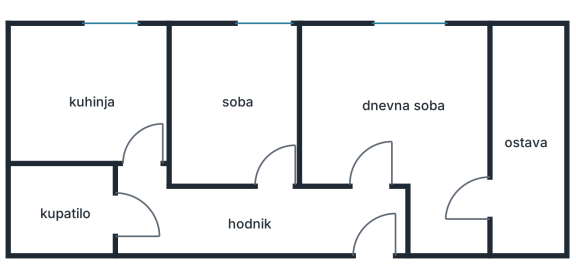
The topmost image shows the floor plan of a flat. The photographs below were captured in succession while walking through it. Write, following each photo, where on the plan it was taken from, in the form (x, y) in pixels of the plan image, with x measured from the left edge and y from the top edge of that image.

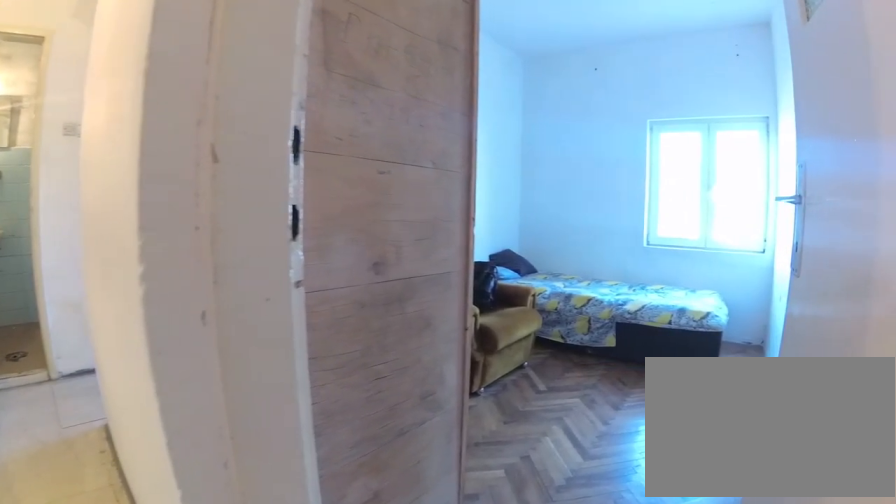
(291, 223)
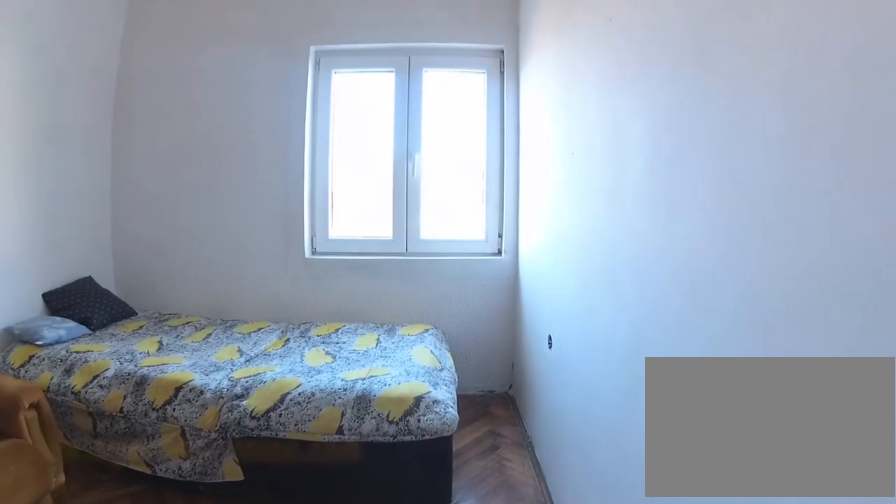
(284, 142)
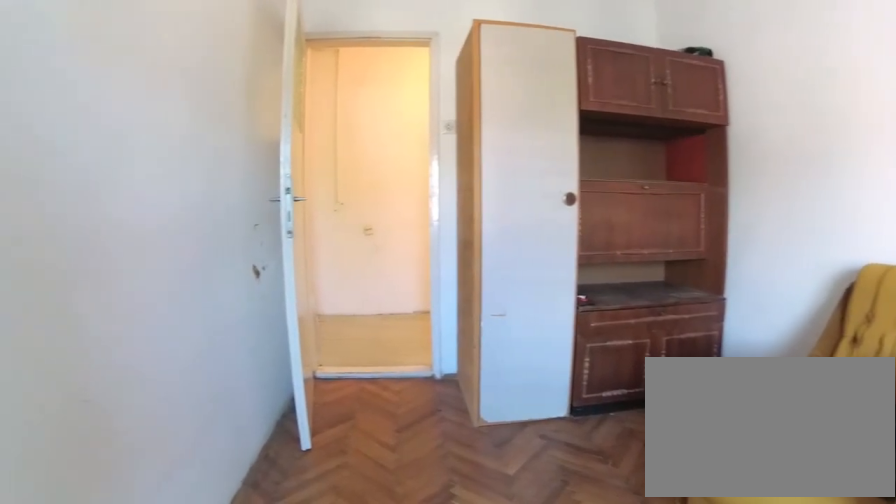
(262, 48)
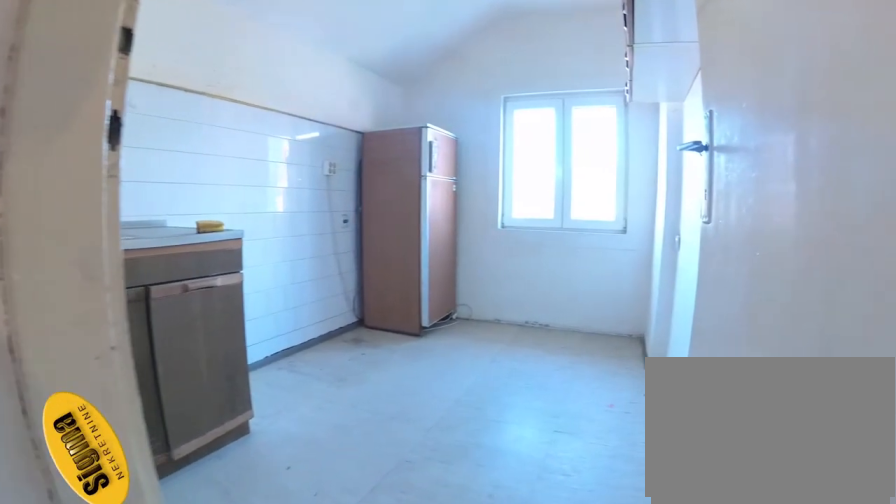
(149, 200)
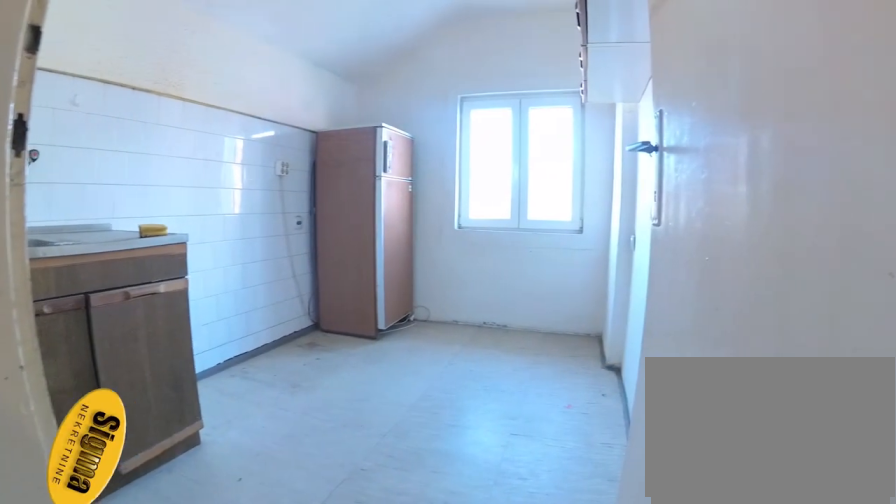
(147, 198)
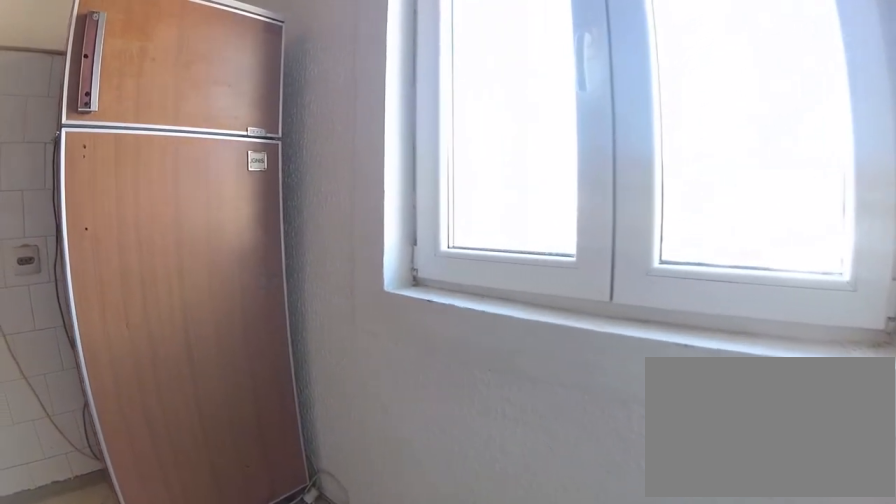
(142, 67)
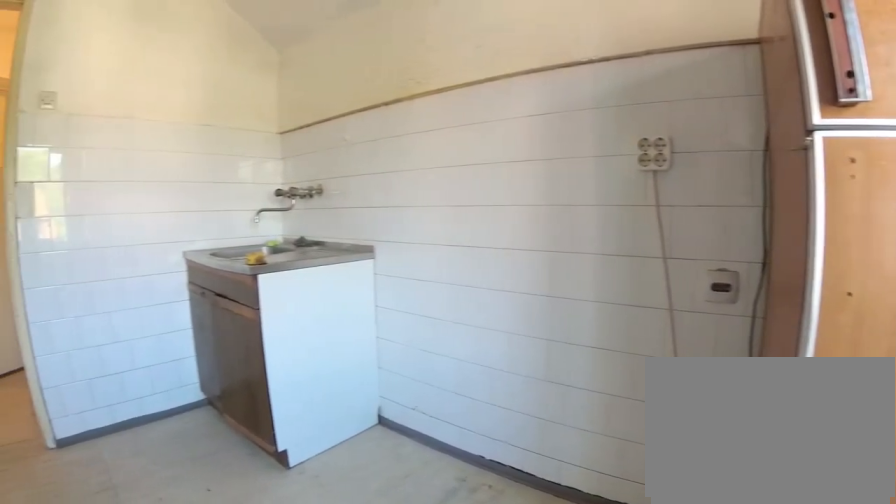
(137, 48)
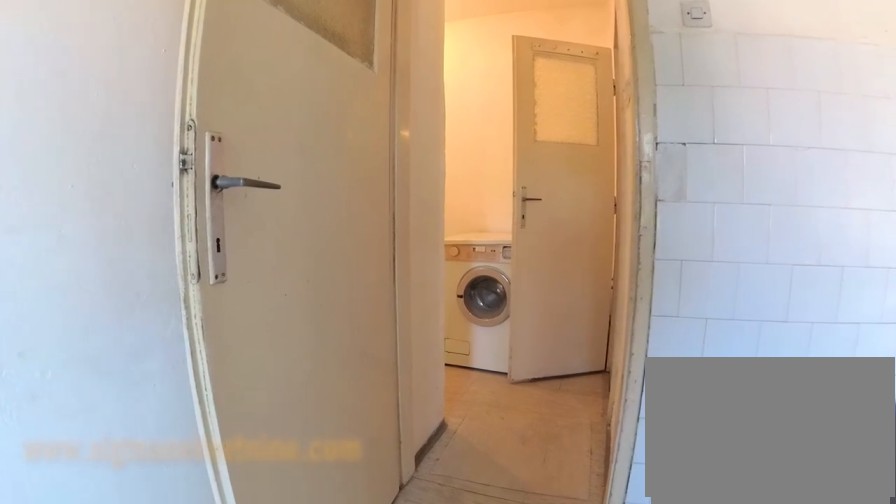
(136, 93)
